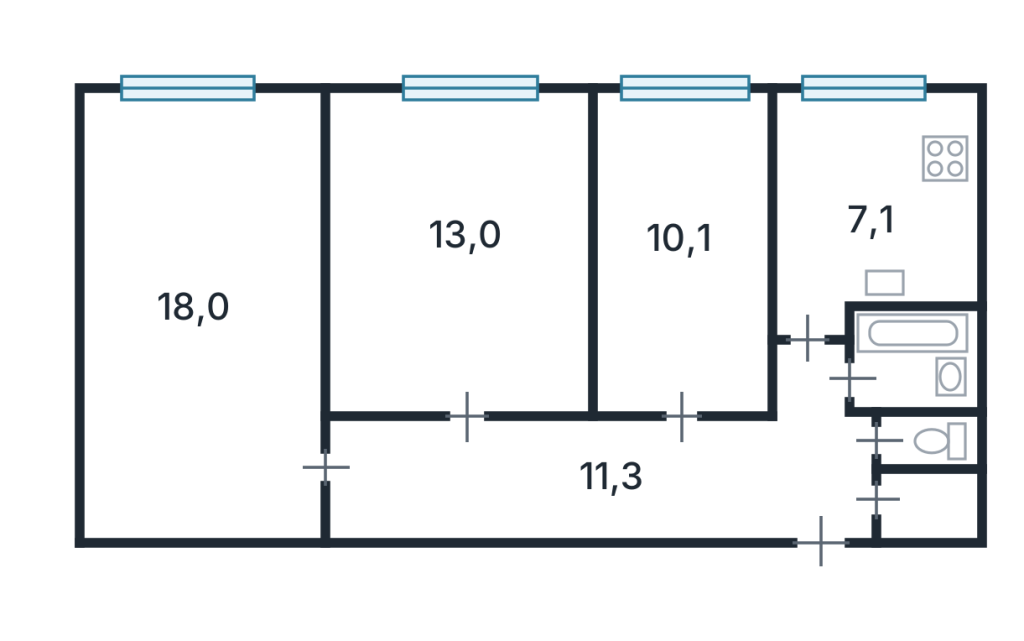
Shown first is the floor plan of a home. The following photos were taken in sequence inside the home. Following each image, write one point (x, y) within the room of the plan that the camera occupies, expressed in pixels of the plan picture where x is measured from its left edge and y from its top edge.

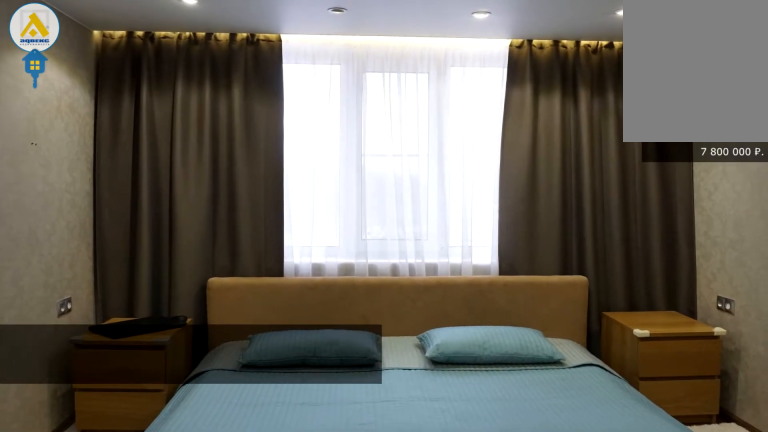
(473, 228)
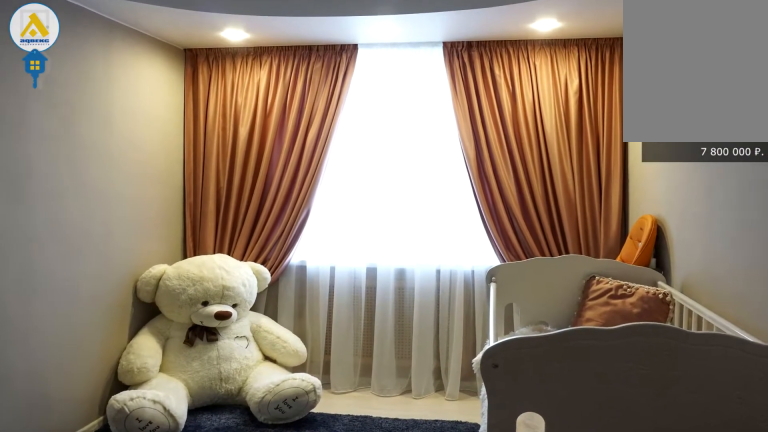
(682, 237)
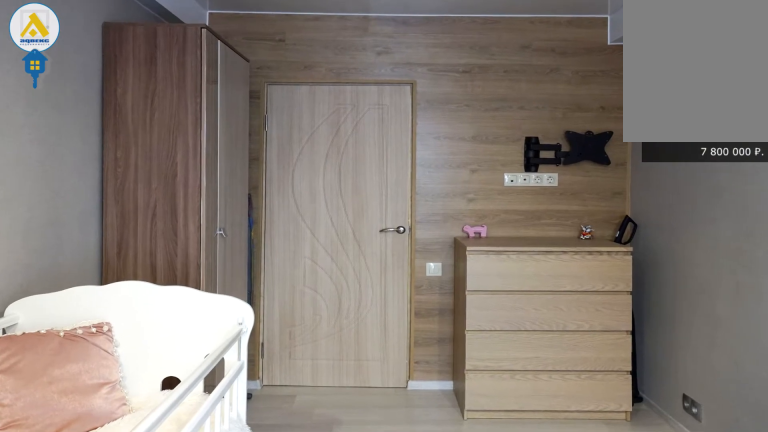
(681, 236)
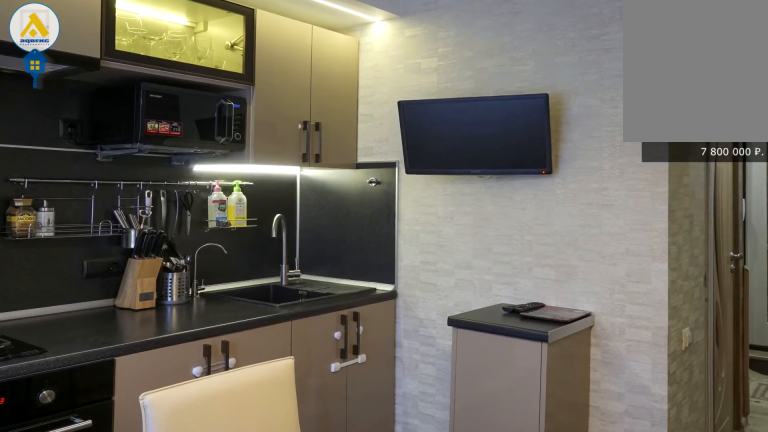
(876, 200)
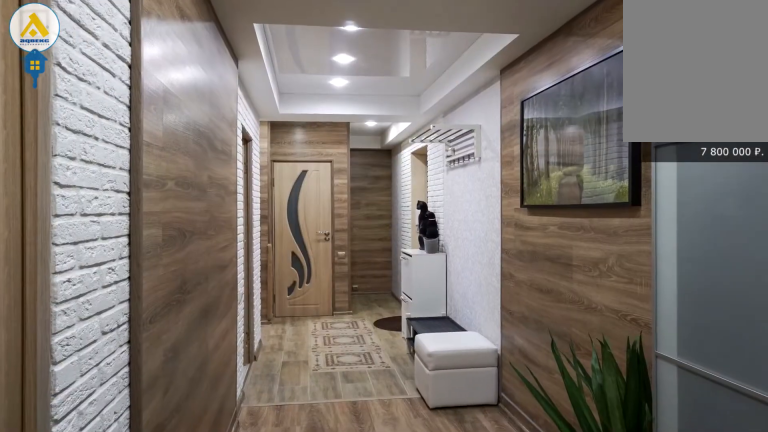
(621, 479)
